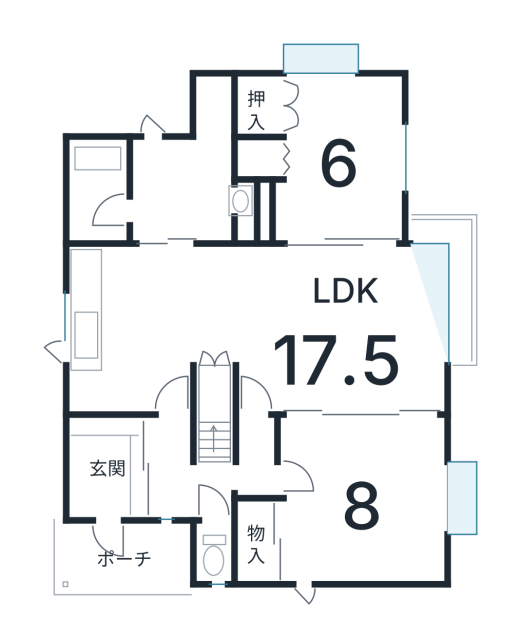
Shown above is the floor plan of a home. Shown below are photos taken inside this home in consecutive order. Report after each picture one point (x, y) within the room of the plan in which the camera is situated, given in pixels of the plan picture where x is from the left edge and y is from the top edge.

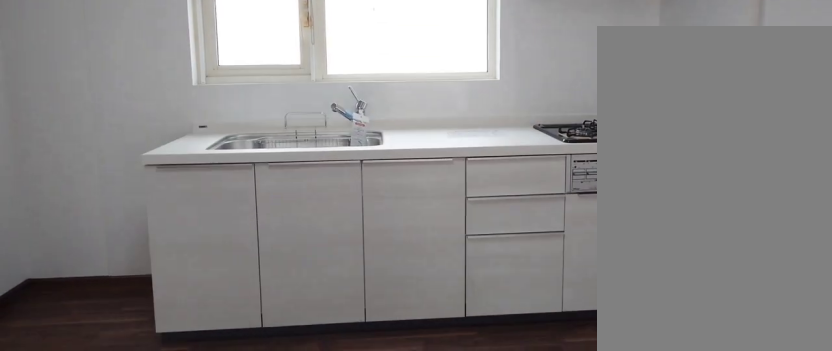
(120, 337)
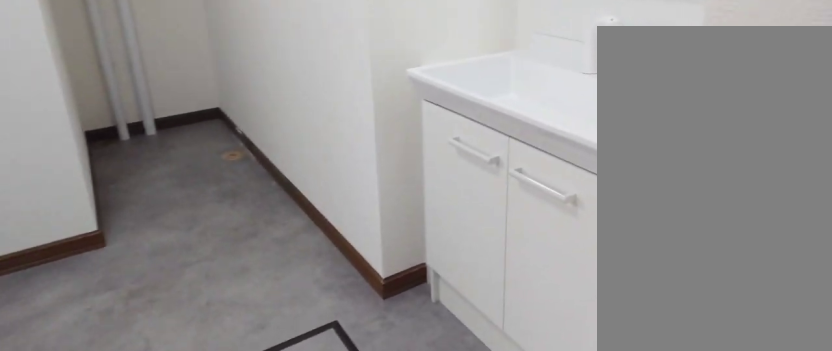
(179, 194)
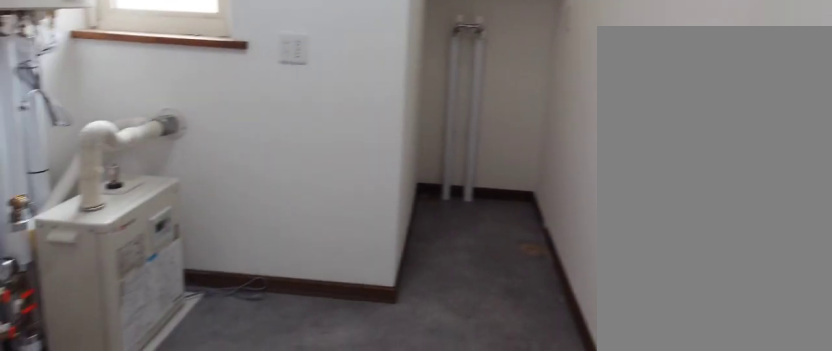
(179, 194)
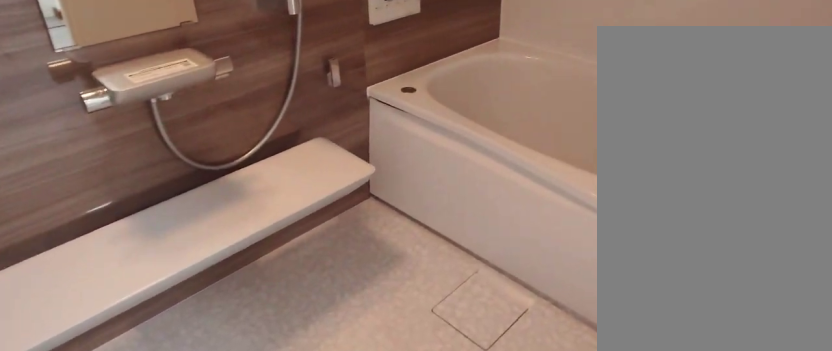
(83, 201)
